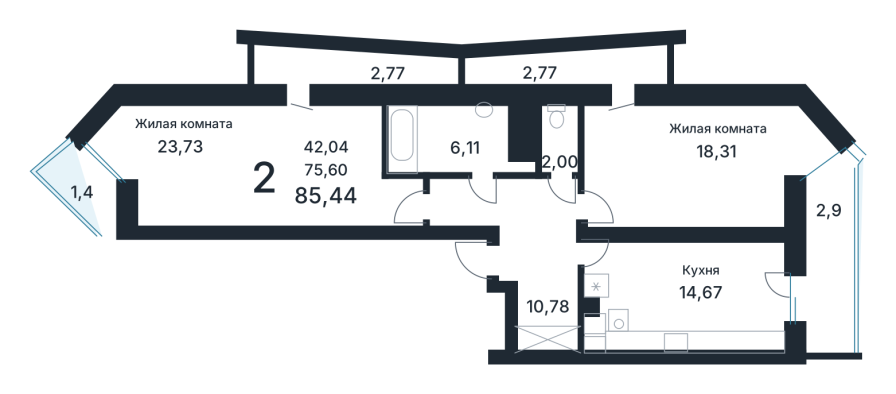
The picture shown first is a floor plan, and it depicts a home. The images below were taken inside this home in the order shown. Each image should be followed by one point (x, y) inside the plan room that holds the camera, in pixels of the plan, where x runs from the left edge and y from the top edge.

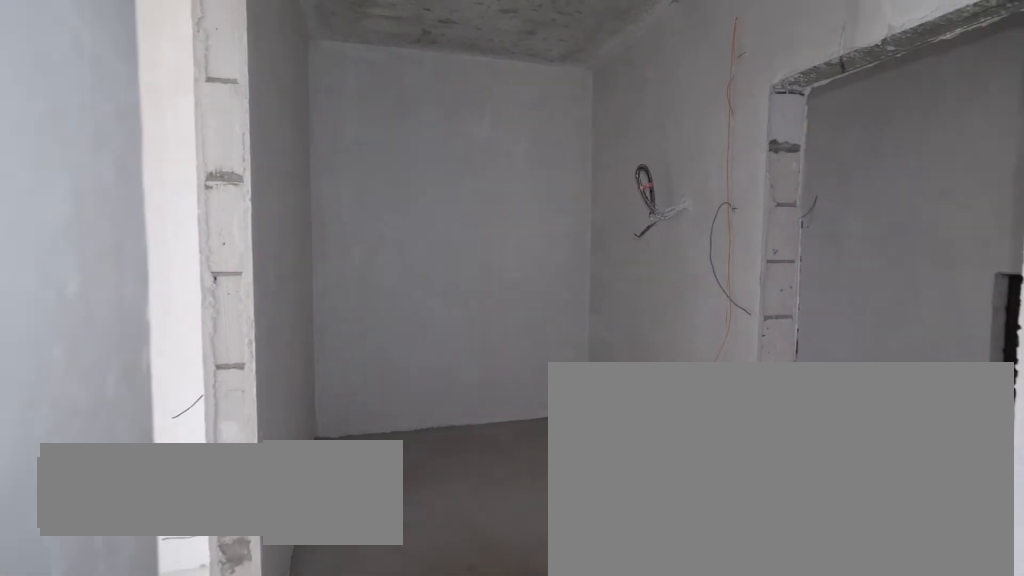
(526, 250)
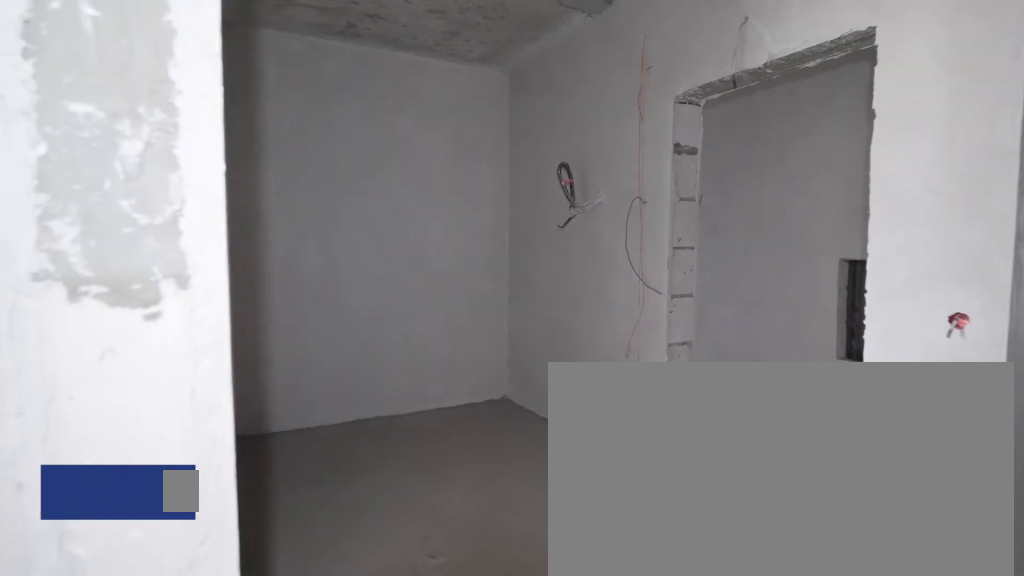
(526, 250)
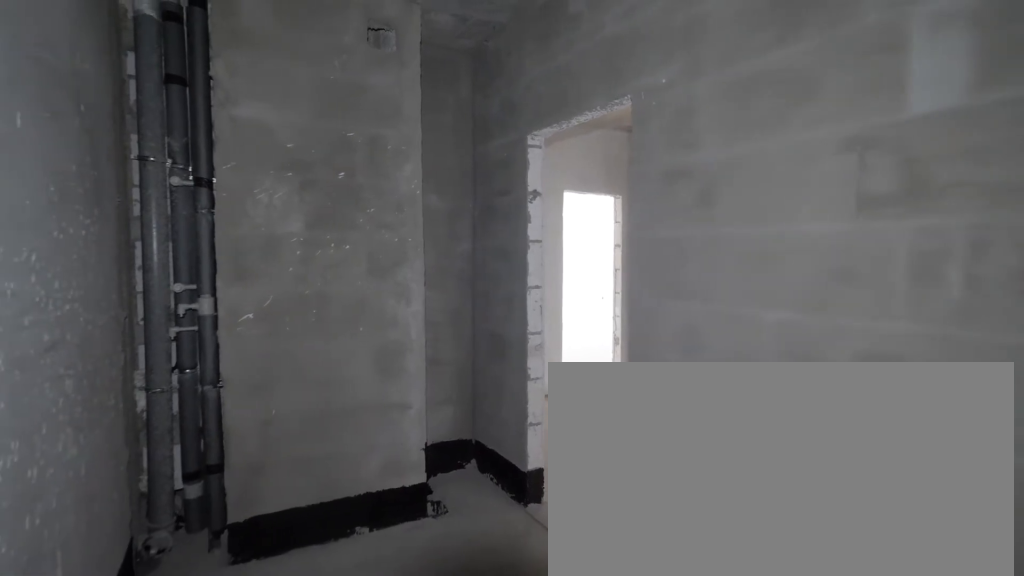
(453, 141)
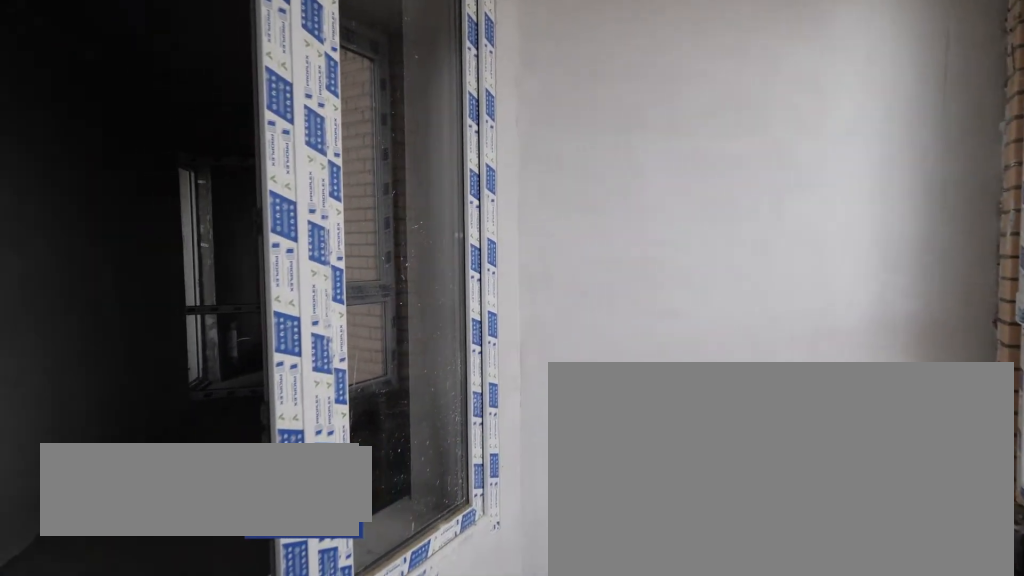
(82, 190)
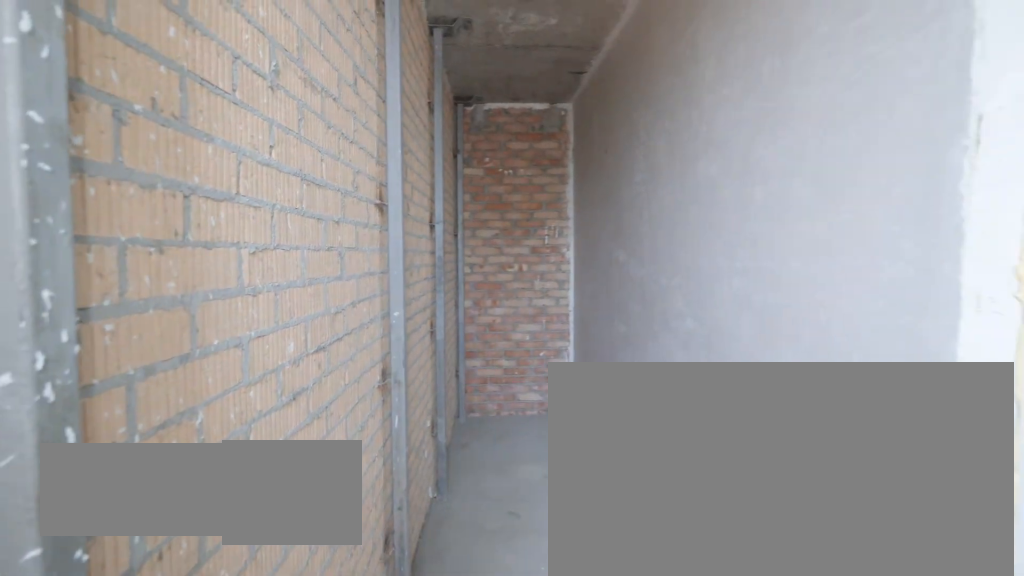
(351, 65)
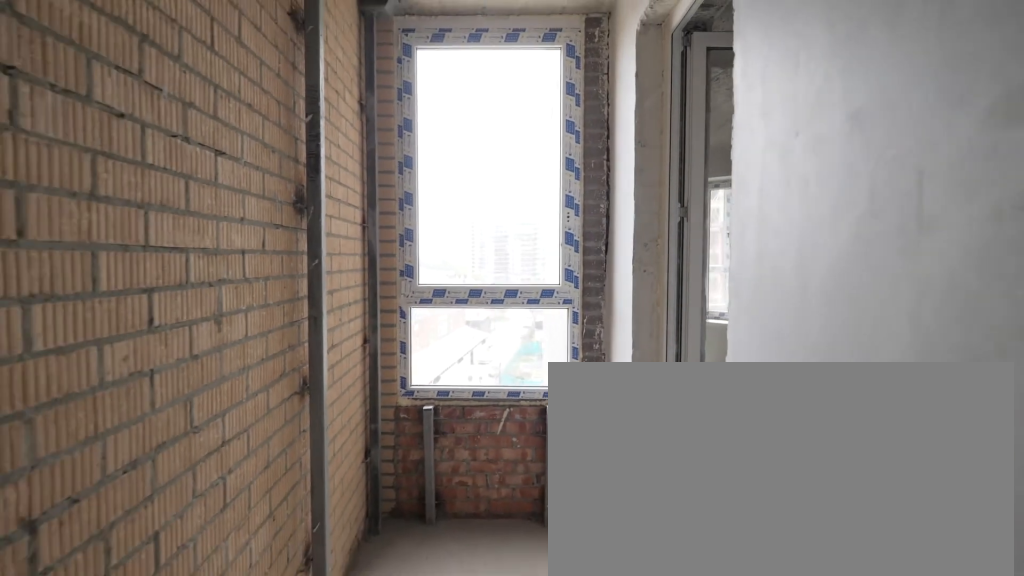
(570, 65)
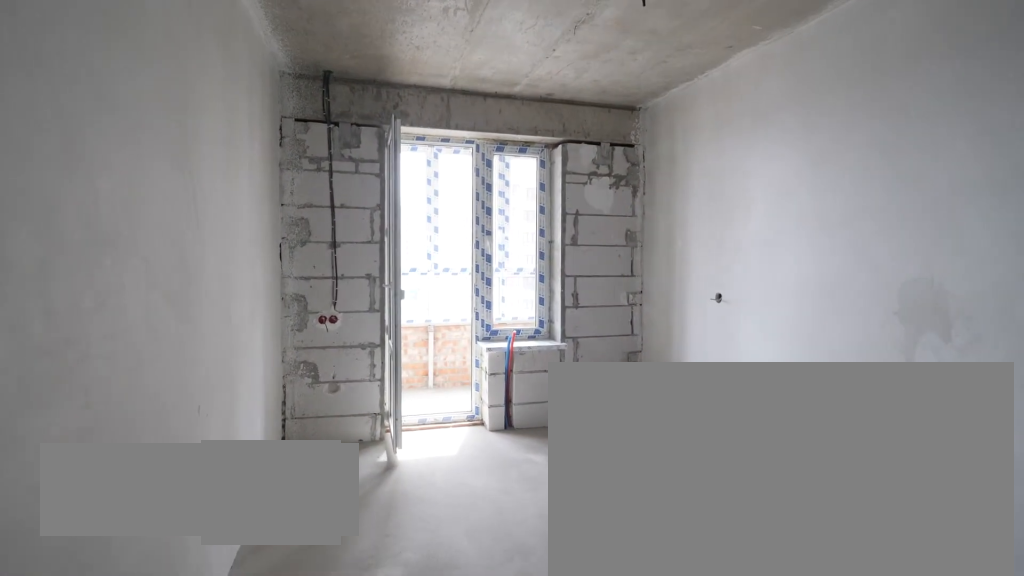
(690, 295)
